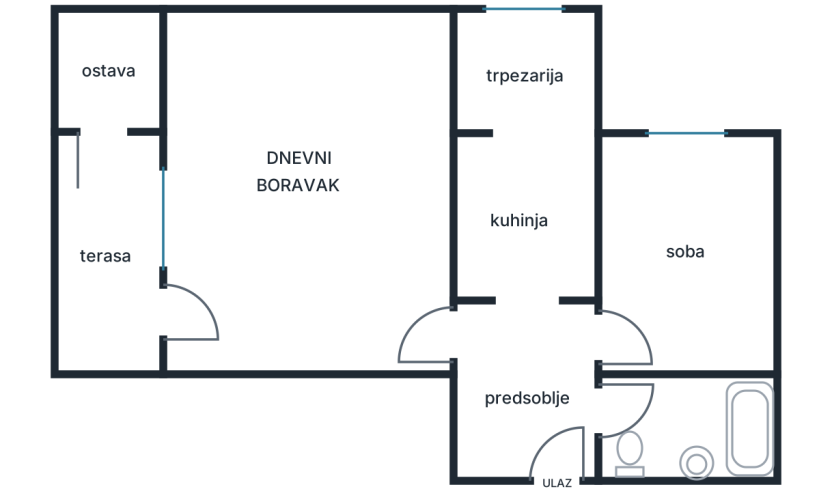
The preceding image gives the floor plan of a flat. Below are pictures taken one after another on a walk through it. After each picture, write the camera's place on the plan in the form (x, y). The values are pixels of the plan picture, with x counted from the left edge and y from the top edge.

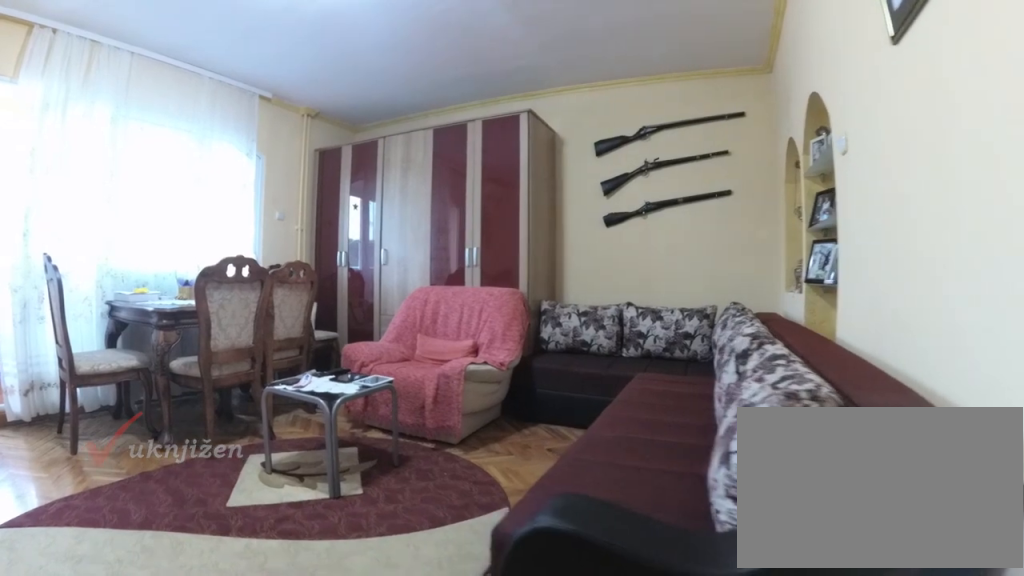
(431, 311)
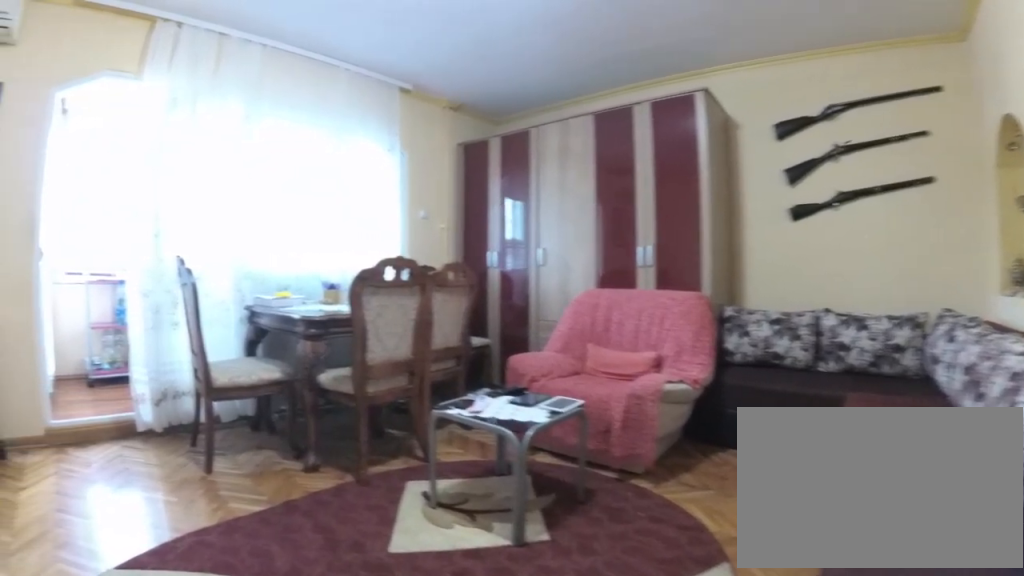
(418, 306)
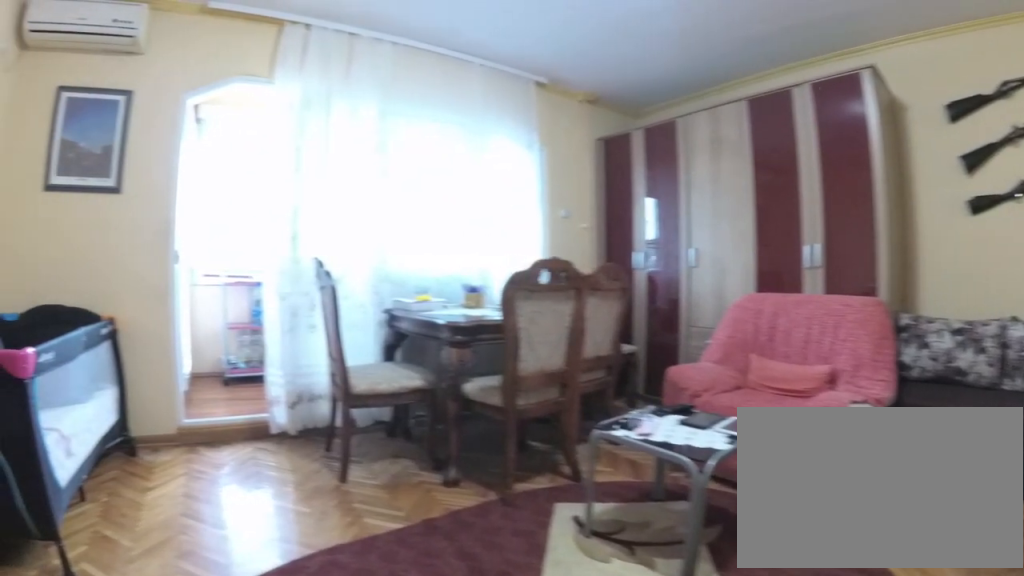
(411, 301)
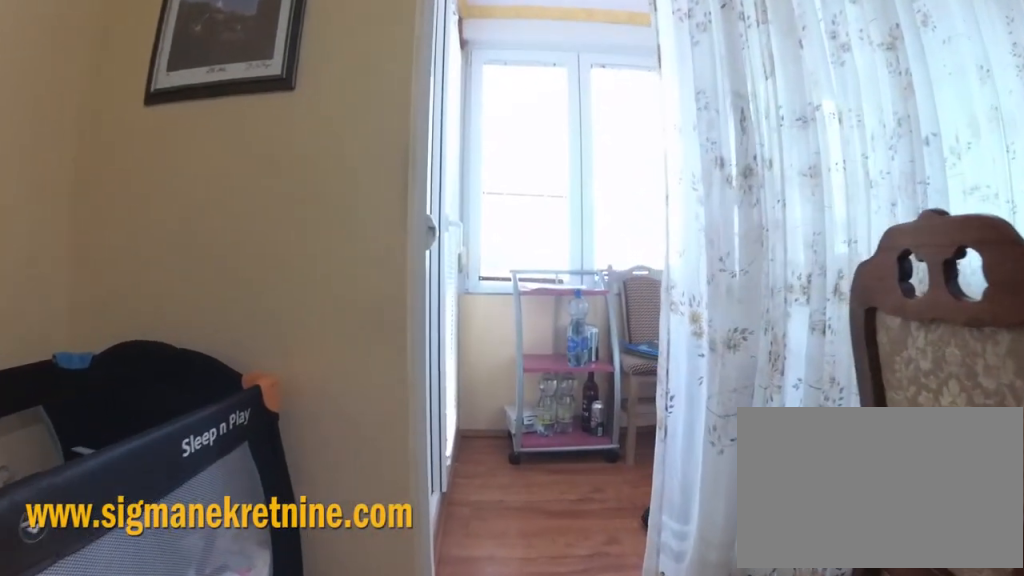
(267, 306)
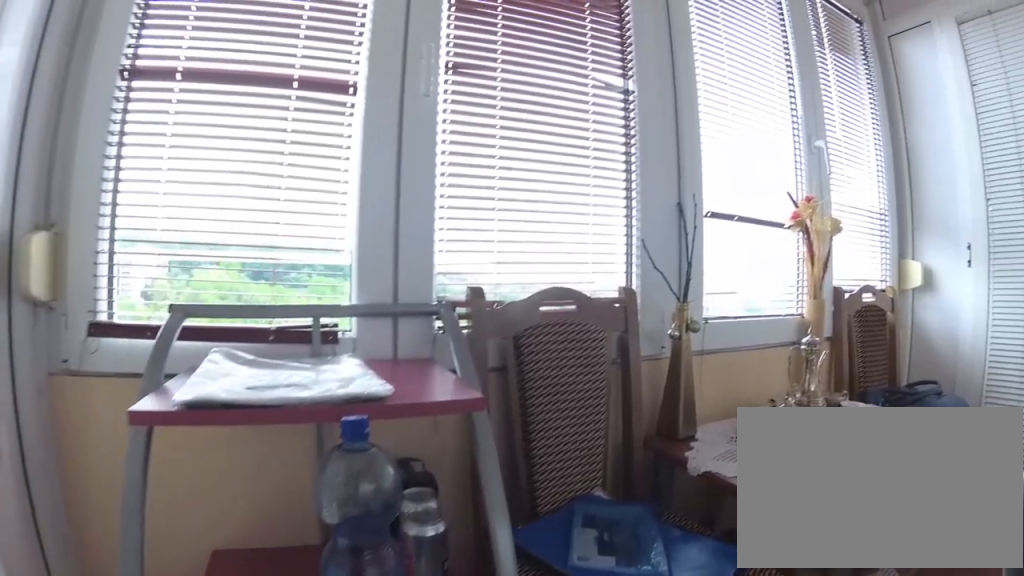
(142, 317)
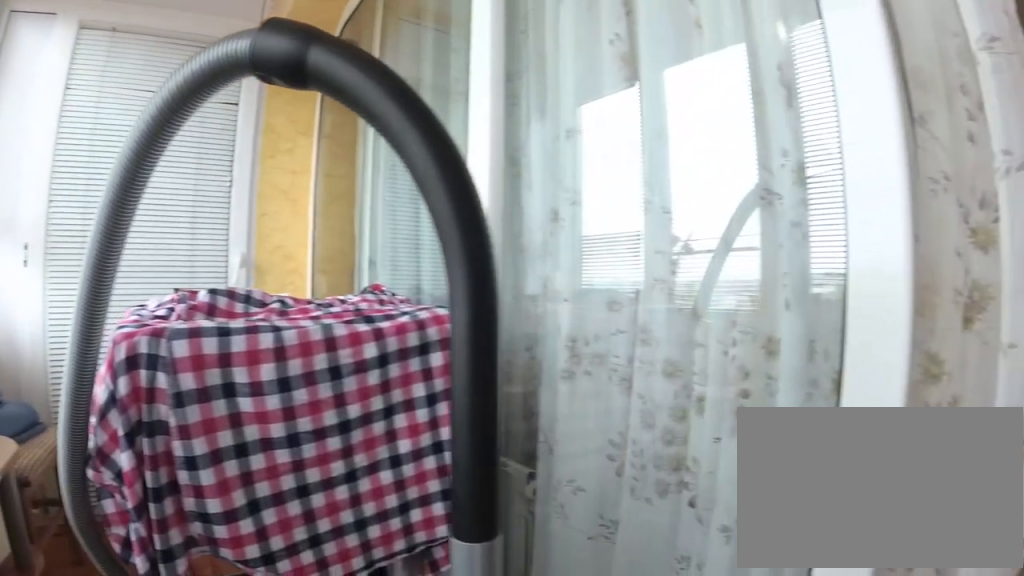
(111, 314)
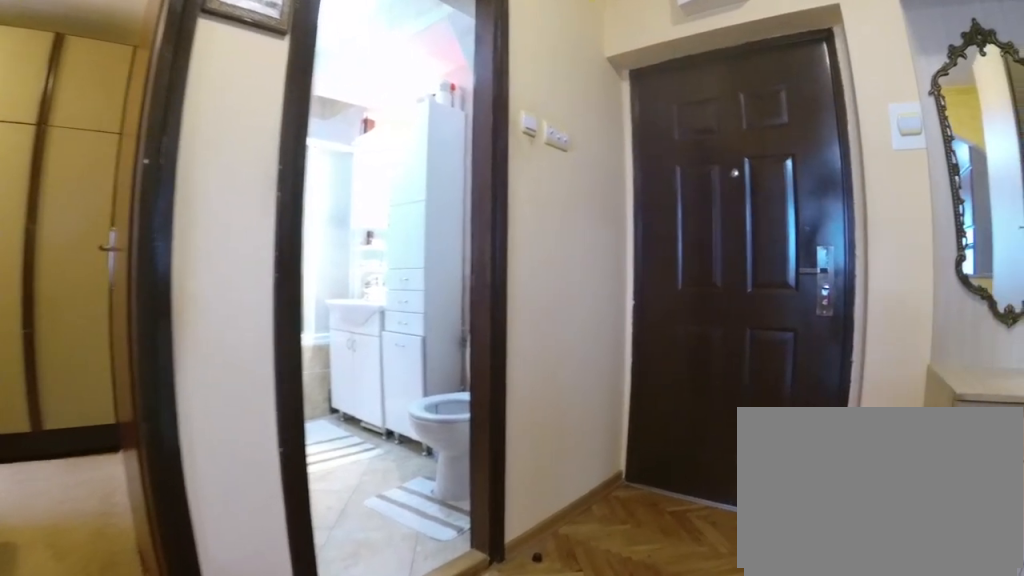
(513, 363)
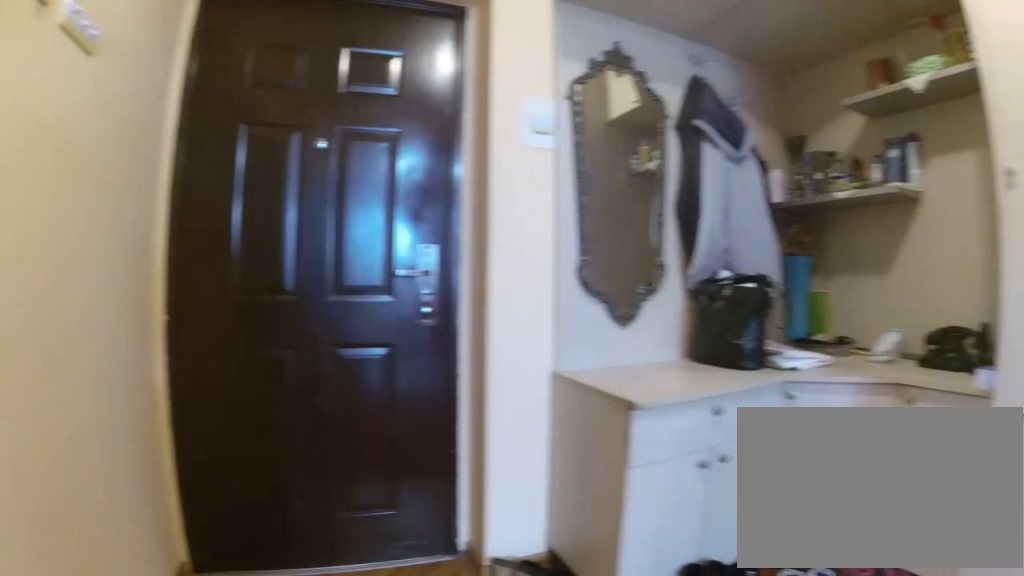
(568, 375)
